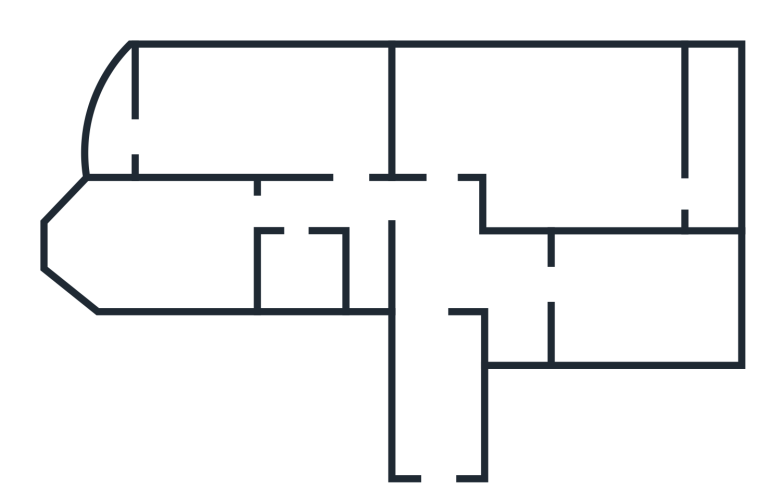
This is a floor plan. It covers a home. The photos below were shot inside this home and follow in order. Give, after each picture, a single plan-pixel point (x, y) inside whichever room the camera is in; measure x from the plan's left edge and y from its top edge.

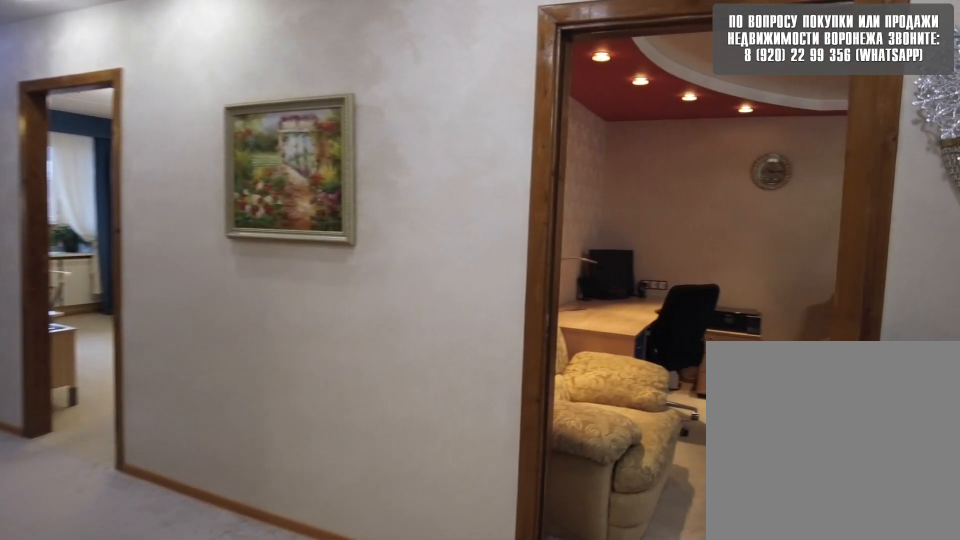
(451, 274)
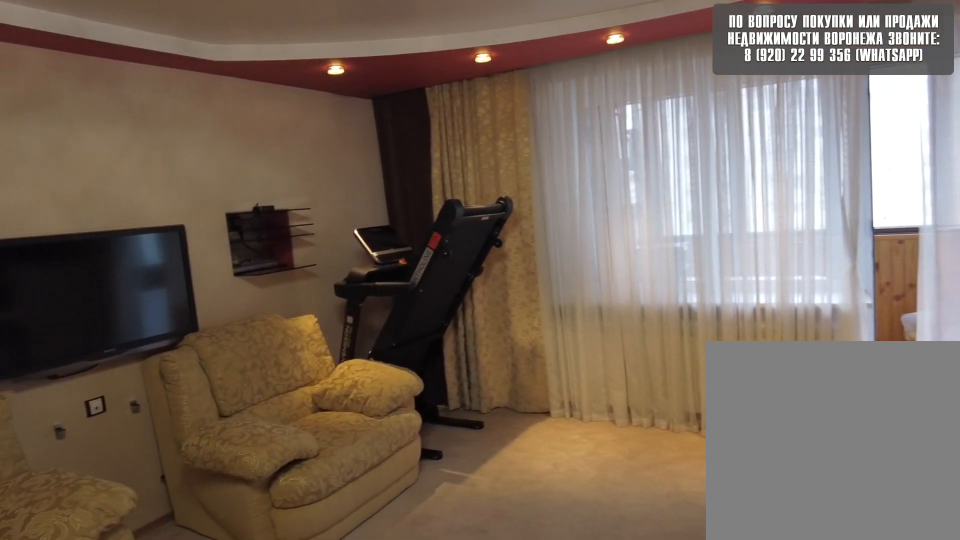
(500, 124)
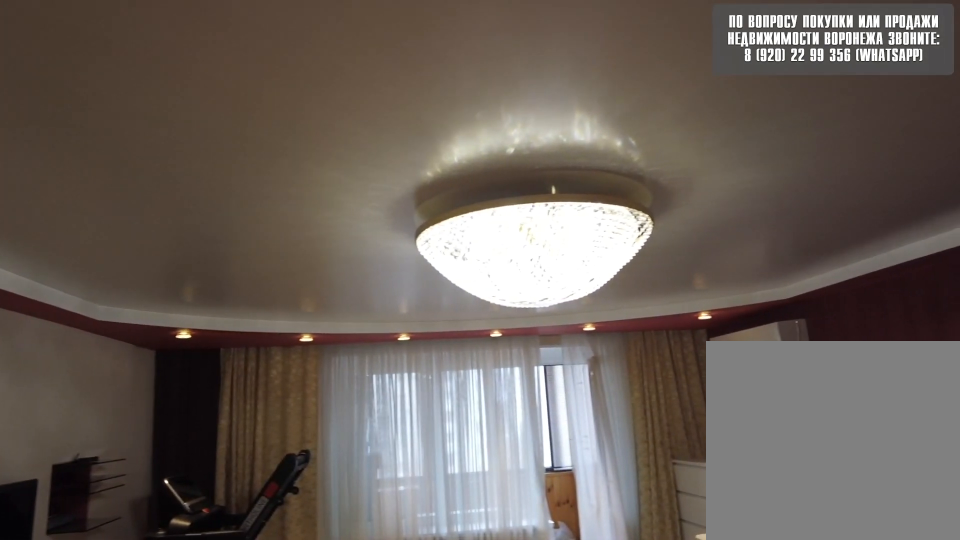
(500, 124)
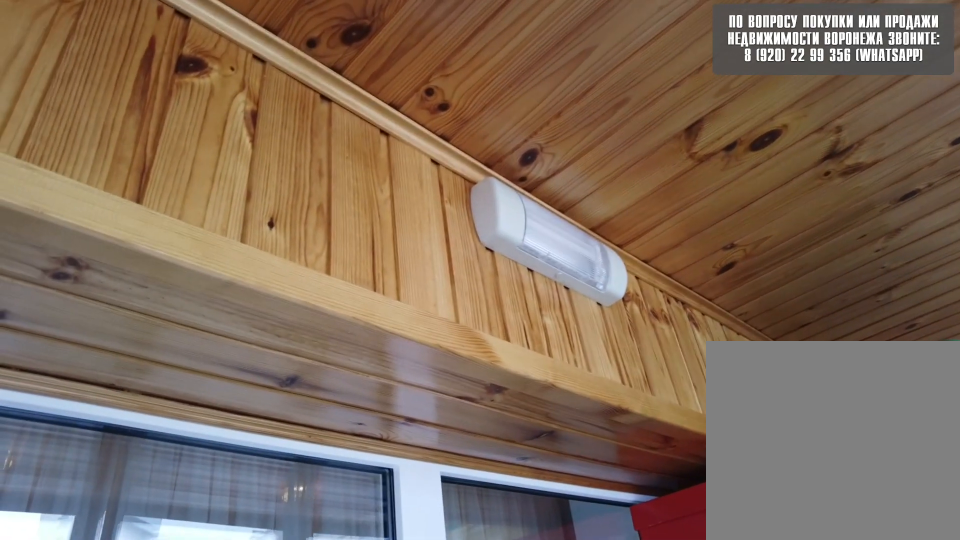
(728, 187)
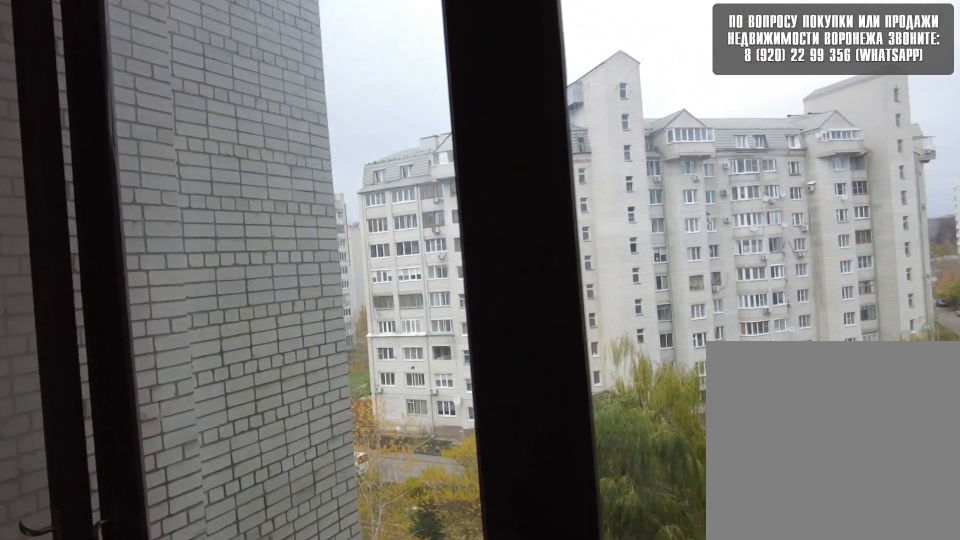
(728, 187)
